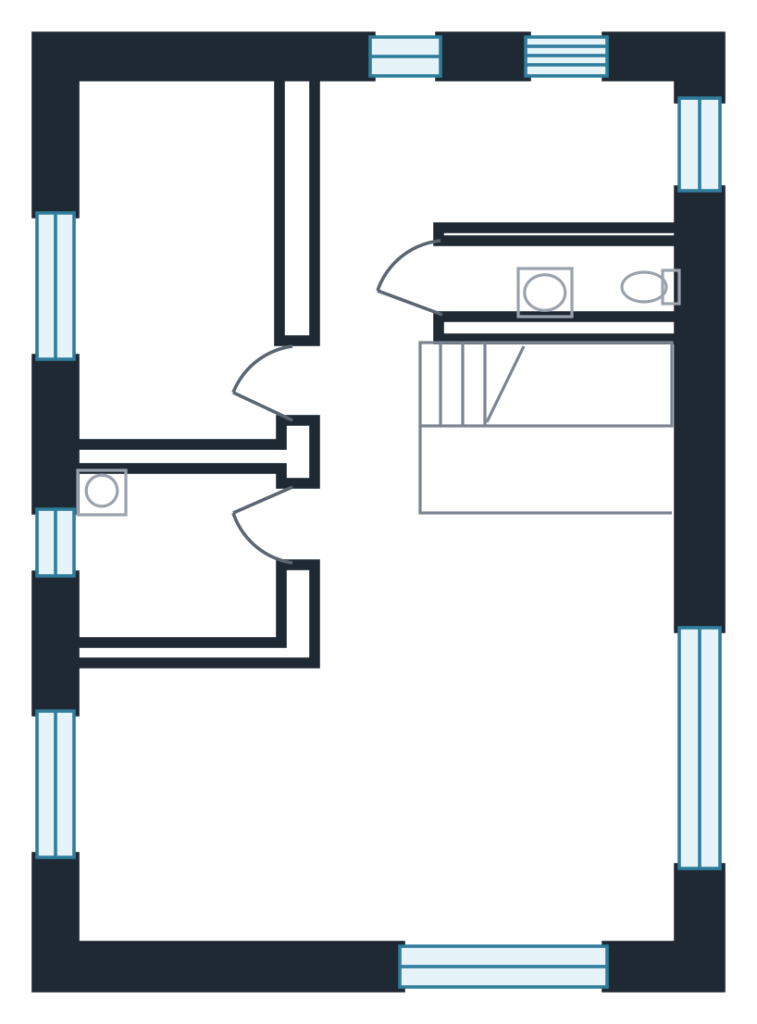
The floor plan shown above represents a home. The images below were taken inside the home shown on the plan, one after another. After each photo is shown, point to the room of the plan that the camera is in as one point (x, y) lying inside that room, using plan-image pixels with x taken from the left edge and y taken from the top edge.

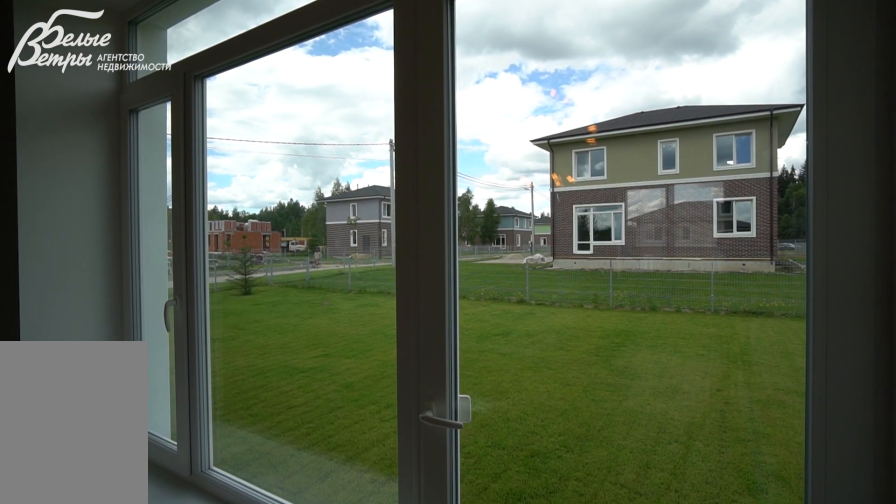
(373, 740)
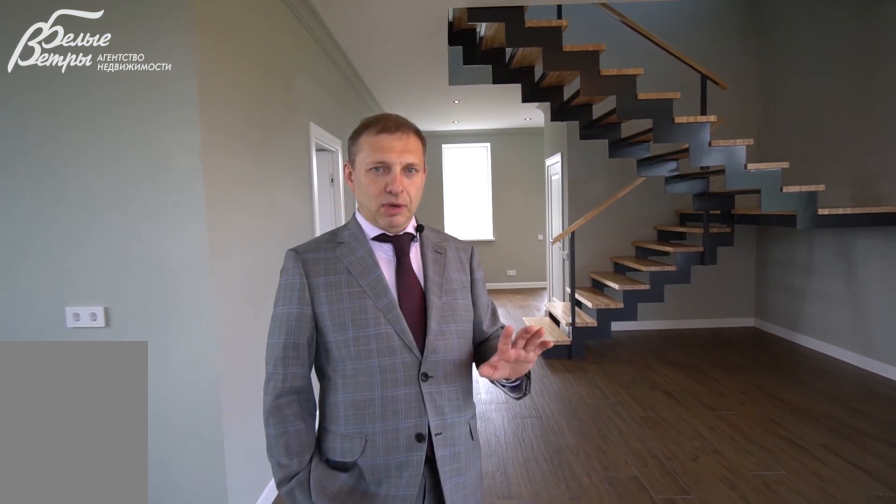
(373, 740)
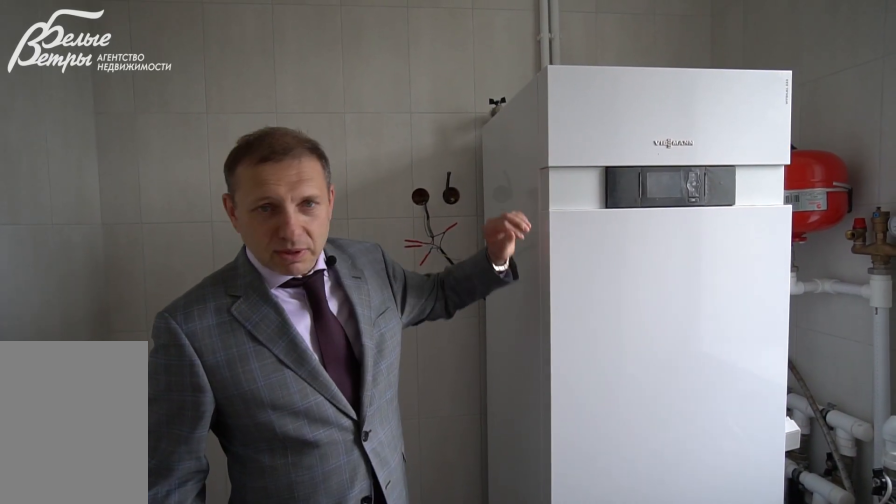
(186, 550)
